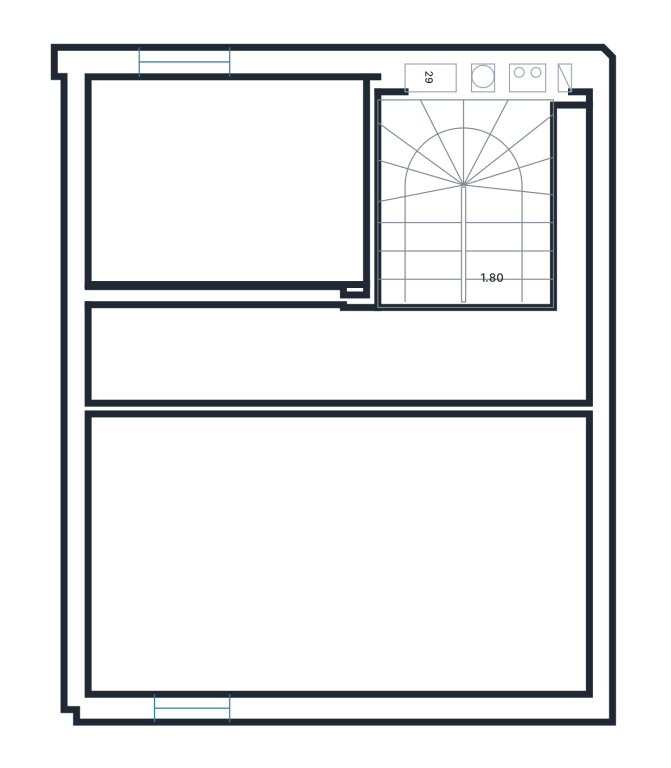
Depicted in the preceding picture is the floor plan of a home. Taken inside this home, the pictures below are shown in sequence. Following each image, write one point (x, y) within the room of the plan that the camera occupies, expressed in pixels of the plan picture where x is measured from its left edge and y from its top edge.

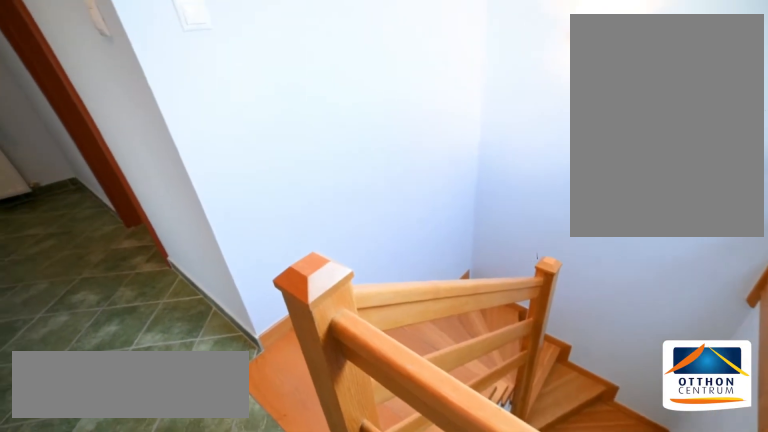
(445, 360)
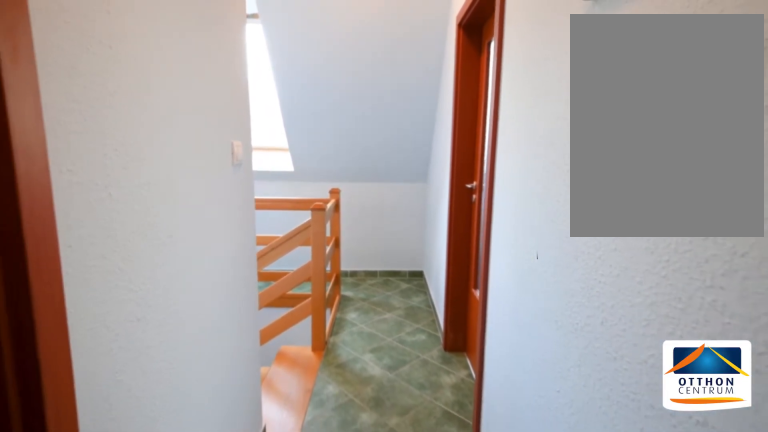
(445, 360)
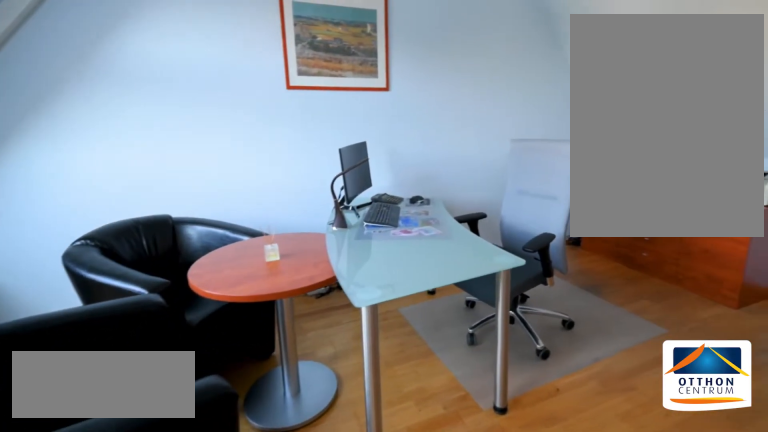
(277, 563)
